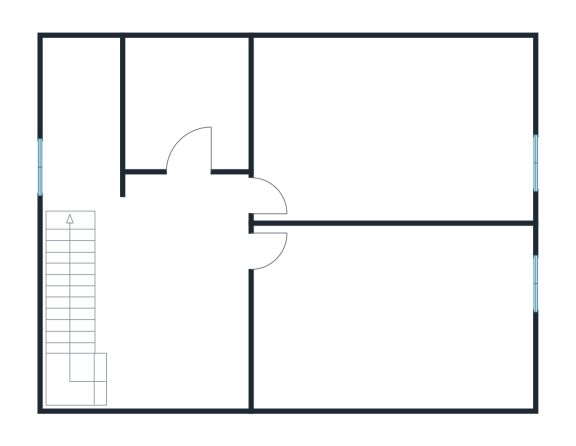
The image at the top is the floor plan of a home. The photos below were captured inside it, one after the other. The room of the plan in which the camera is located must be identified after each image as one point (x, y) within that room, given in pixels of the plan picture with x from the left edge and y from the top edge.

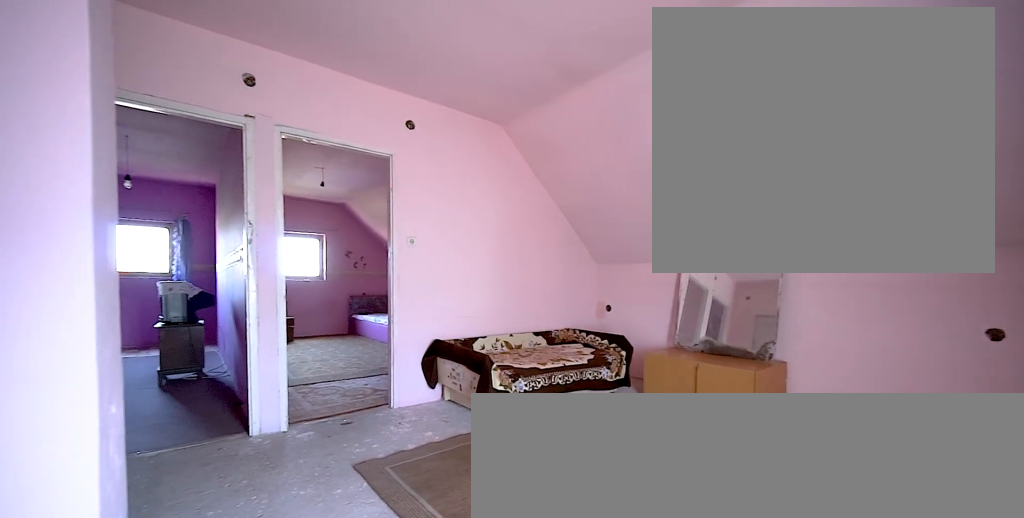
(183, 285)
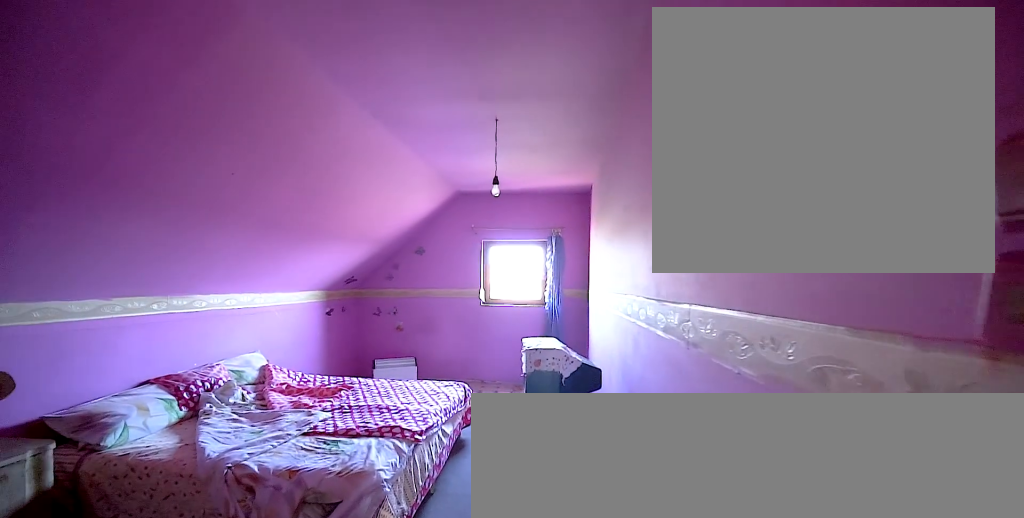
(397, 146)
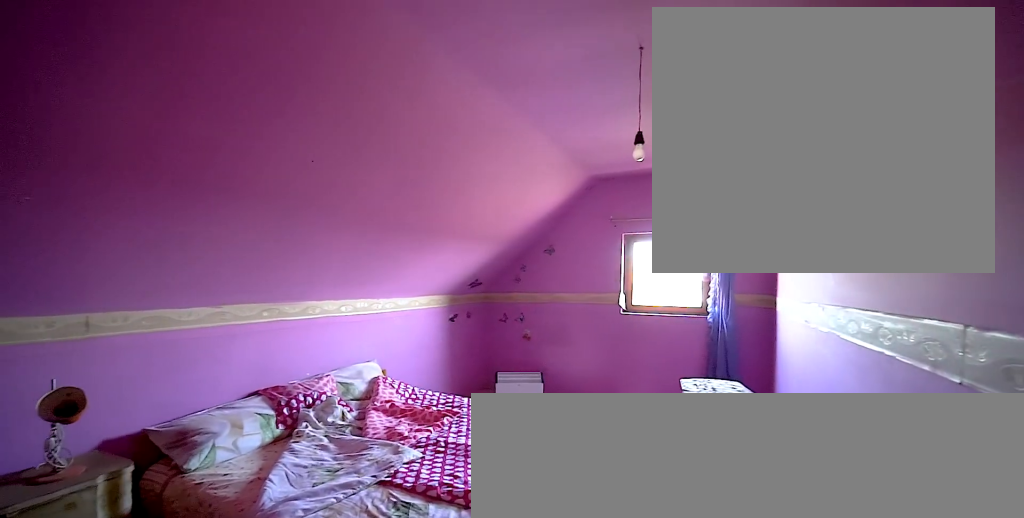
(397, 146)
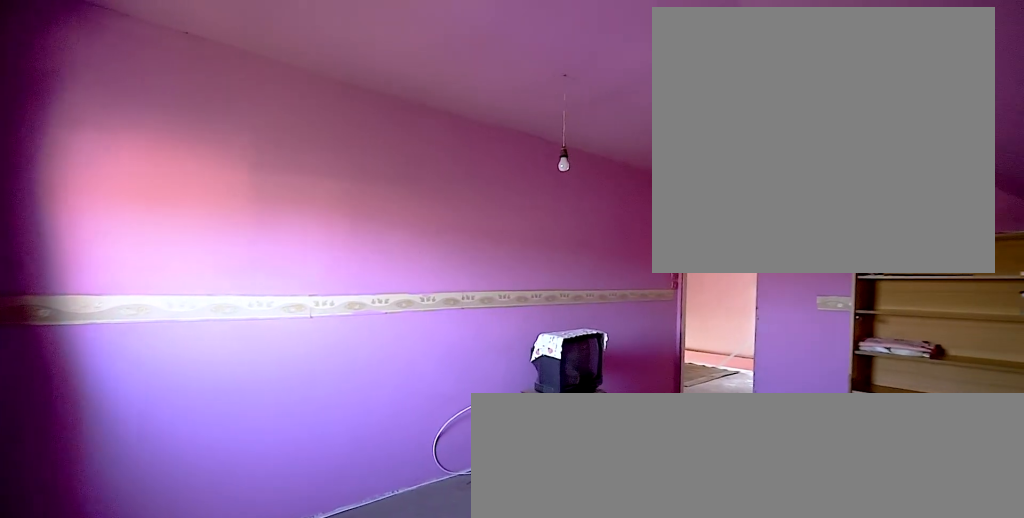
(397, 146)
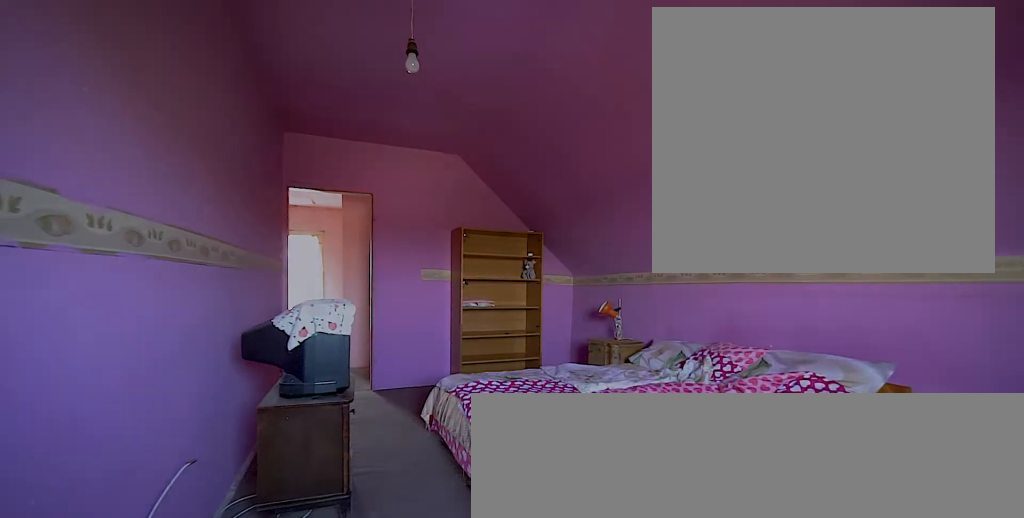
(397, 146)
